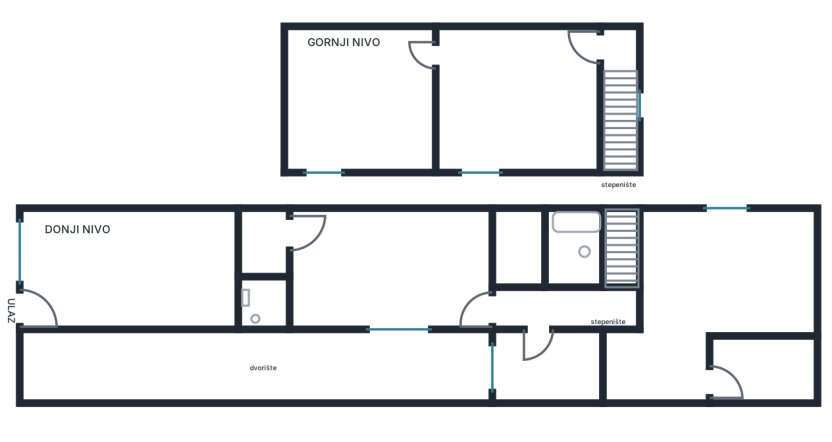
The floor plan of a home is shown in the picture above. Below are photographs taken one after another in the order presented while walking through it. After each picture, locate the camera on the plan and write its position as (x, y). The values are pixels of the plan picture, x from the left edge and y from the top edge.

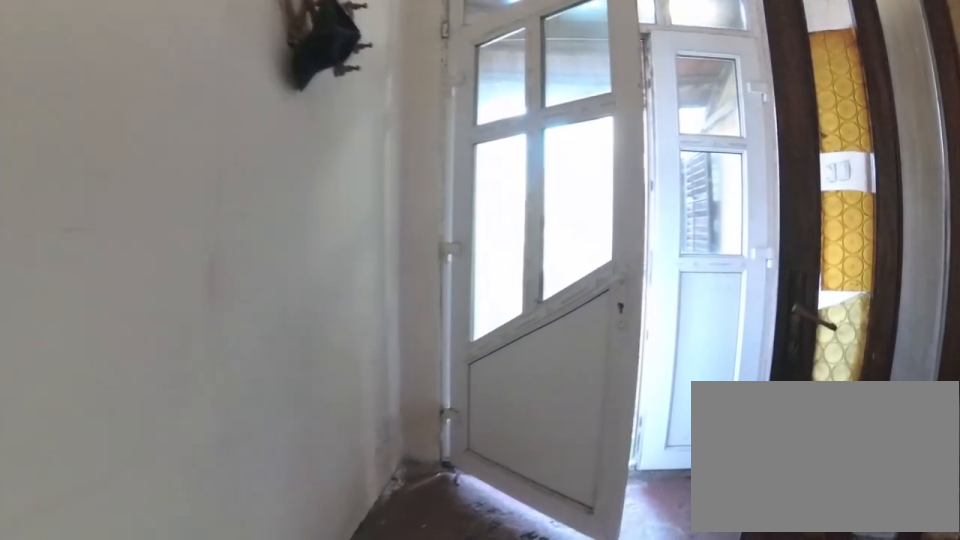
(596, 369)
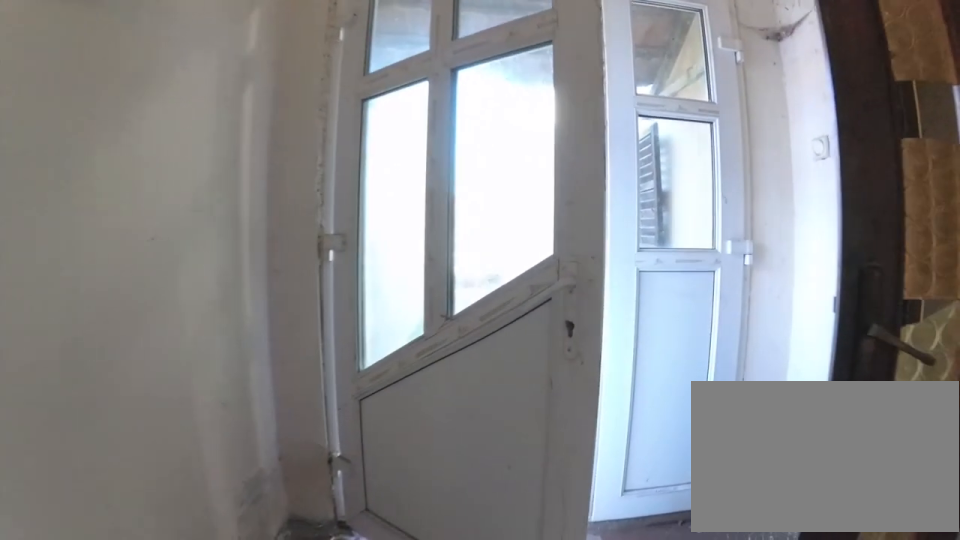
(580, 367)
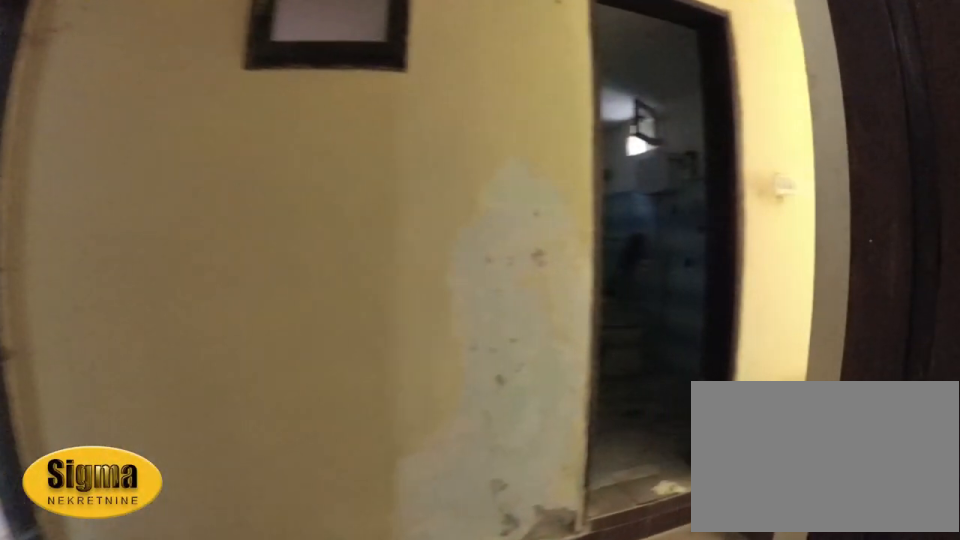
(540, 366)
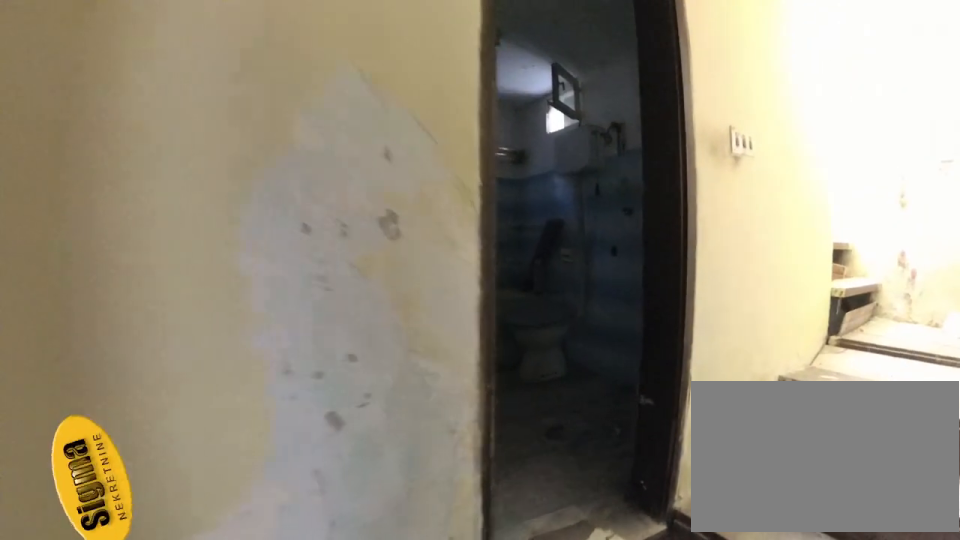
(545, 355)
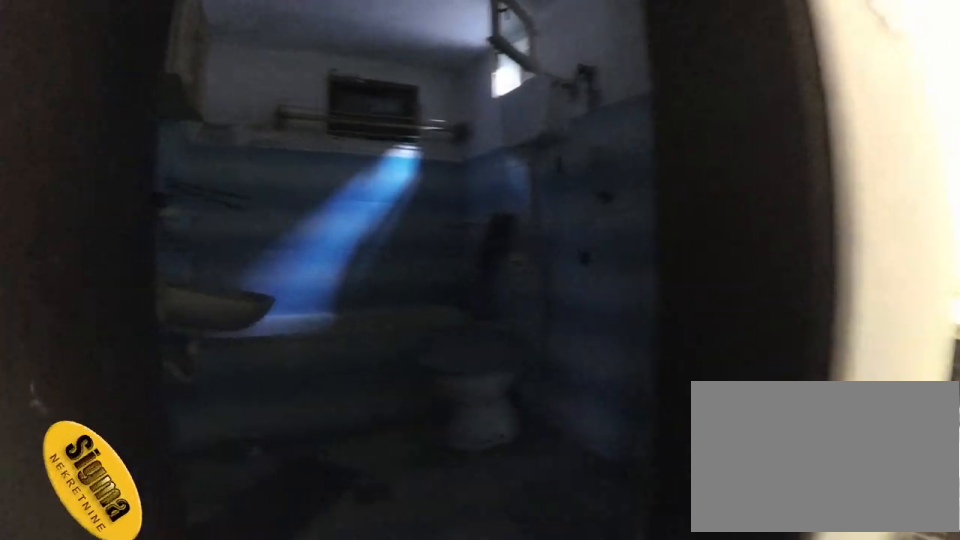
(569, 324)
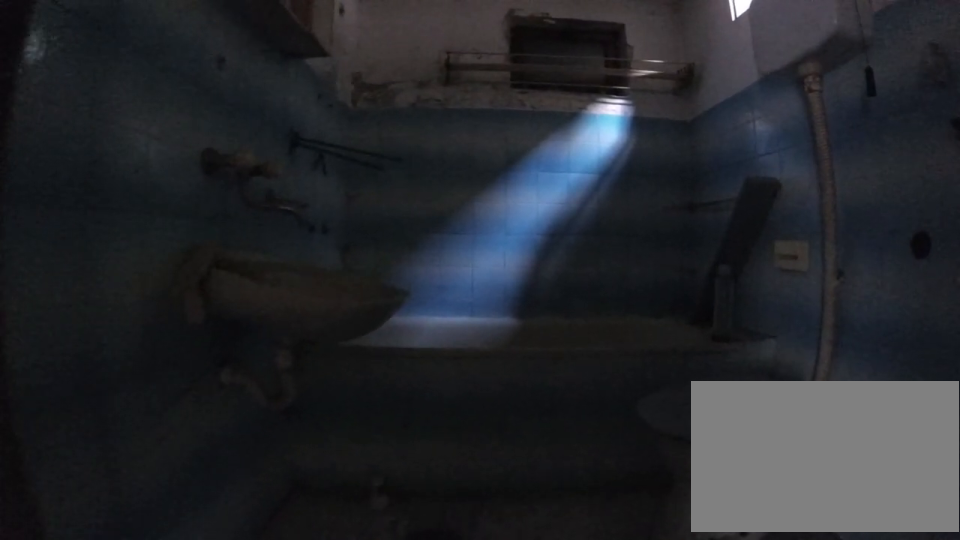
(584, 292)
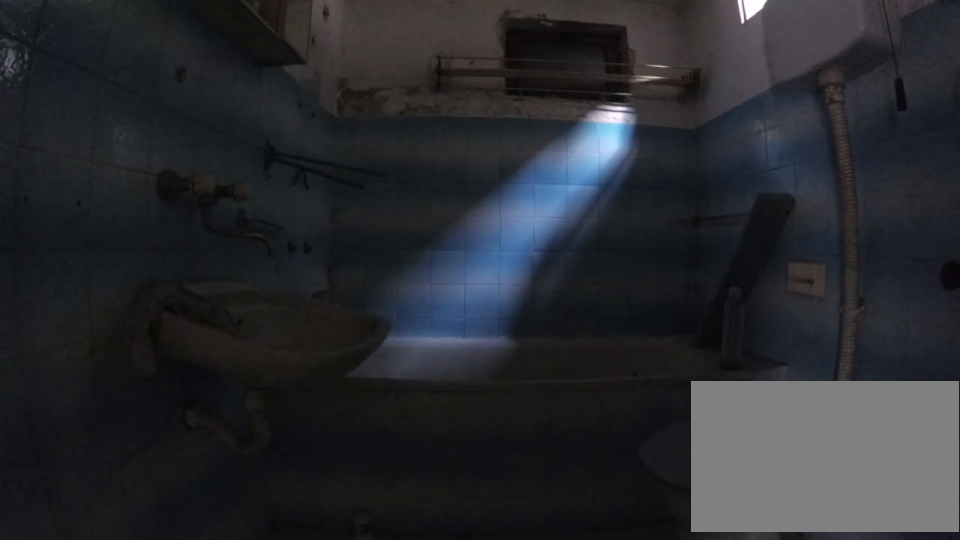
(582, 283)
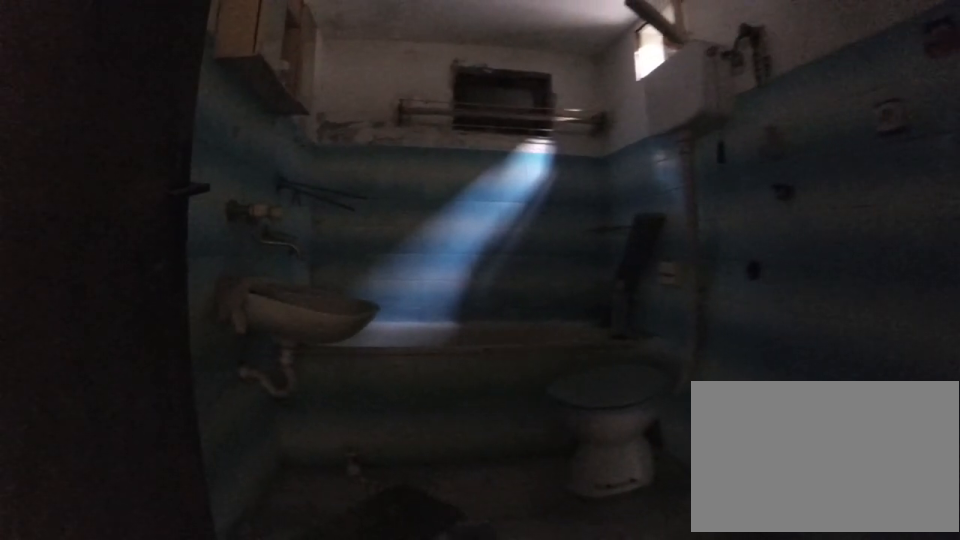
(572, 297)
